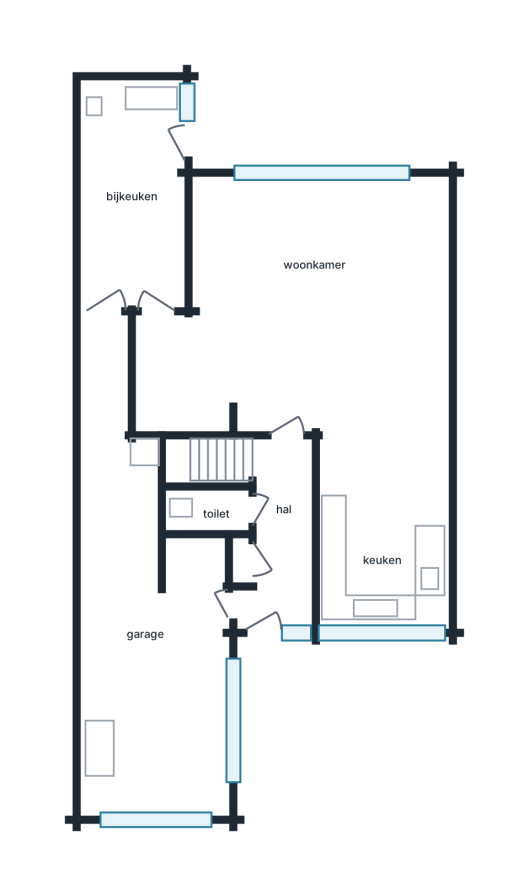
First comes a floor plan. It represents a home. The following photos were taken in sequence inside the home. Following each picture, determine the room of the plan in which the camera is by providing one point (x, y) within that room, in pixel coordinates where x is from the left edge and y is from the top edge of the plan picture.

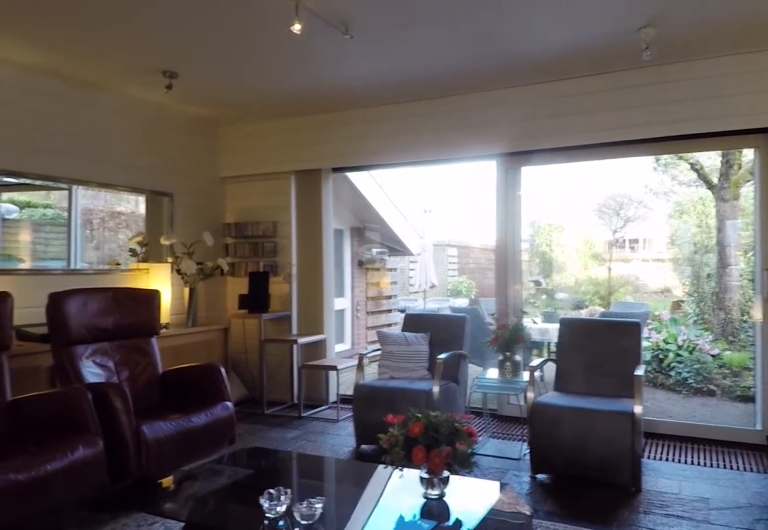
(223, 351)
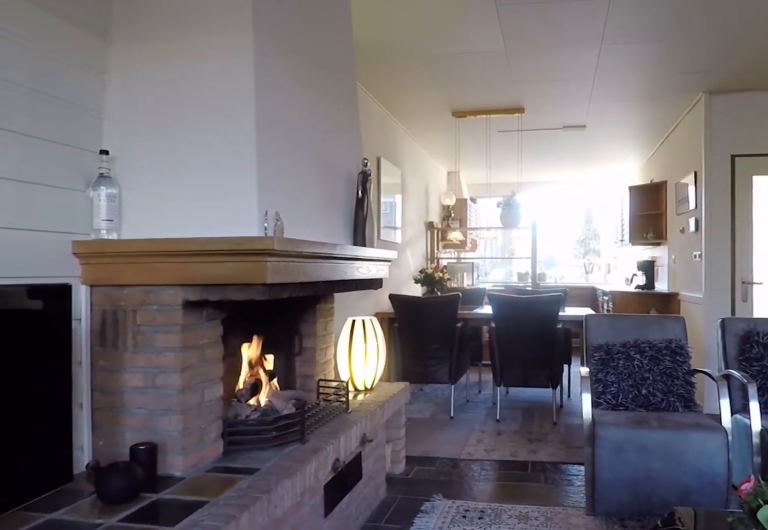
(223, 351)
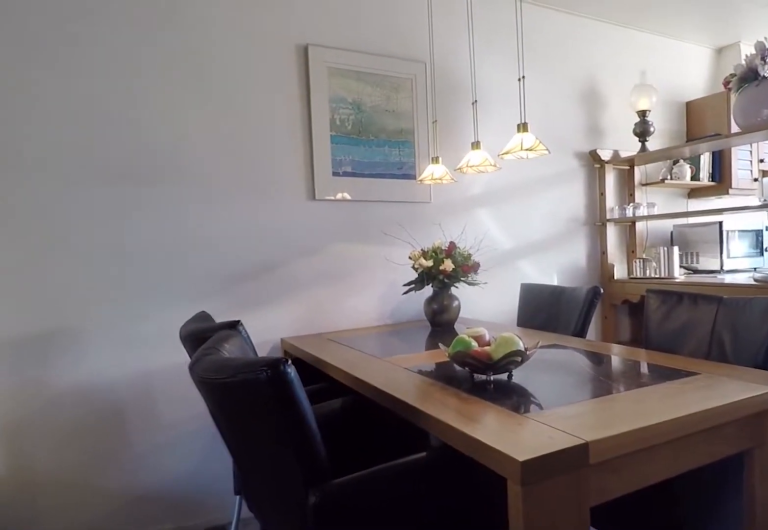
(228, 338)
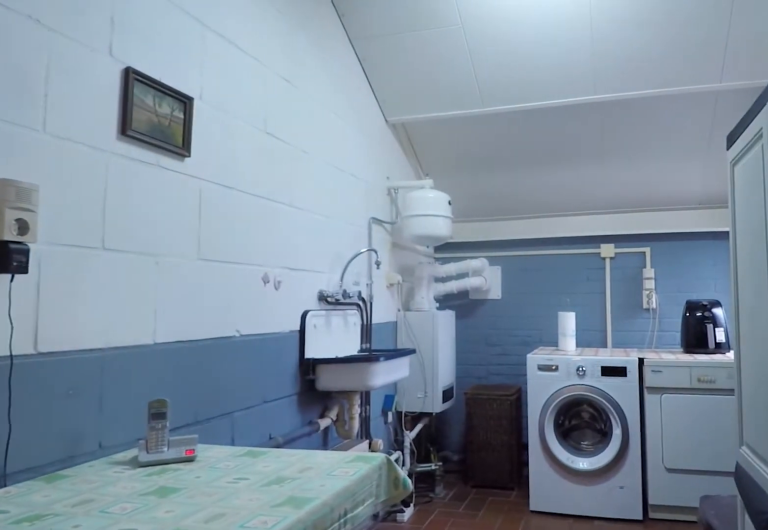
(132, 195)
